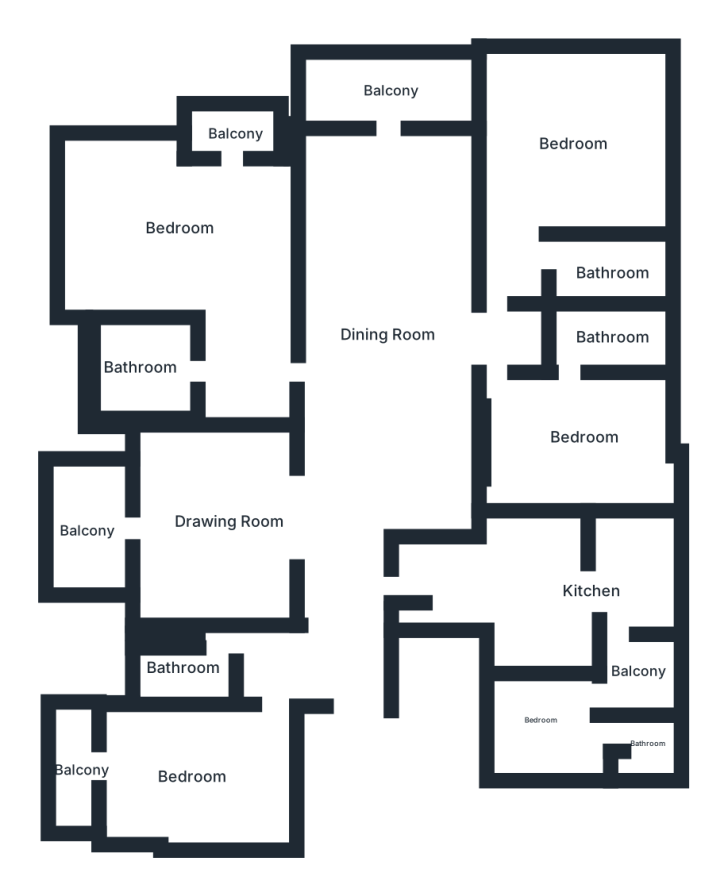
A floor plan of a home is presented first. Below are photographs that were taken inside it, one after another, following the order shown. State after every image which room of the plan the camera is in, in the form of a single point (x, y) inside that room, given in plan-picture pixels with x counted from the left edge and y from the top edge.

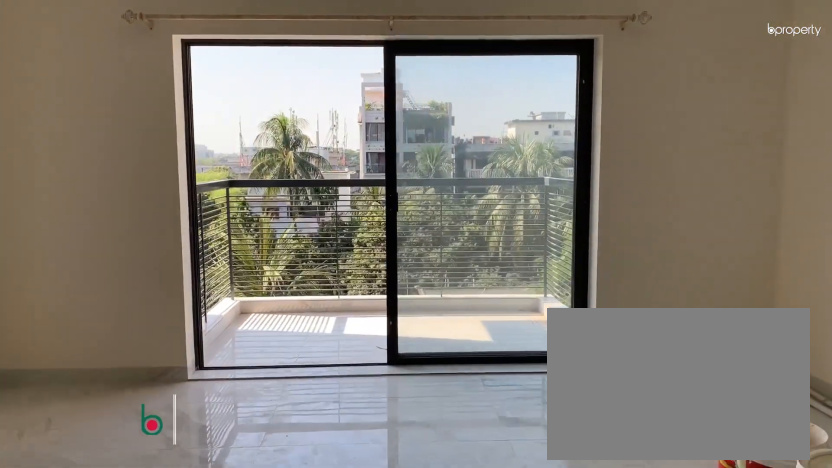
(233, 524)
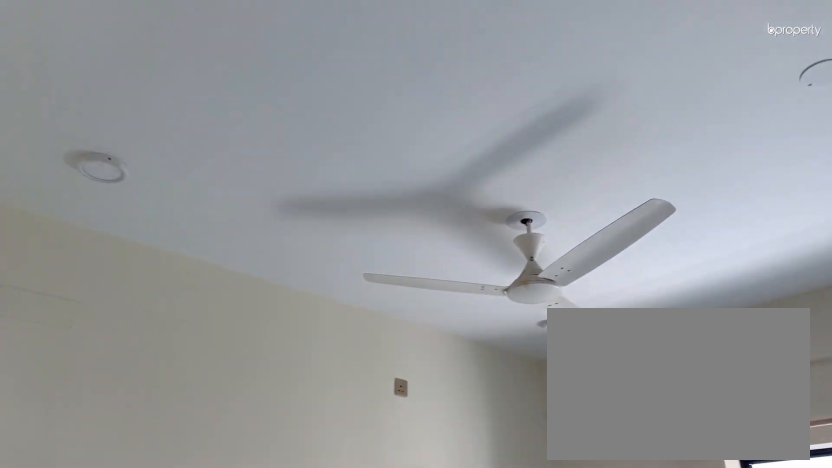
(233, 524)
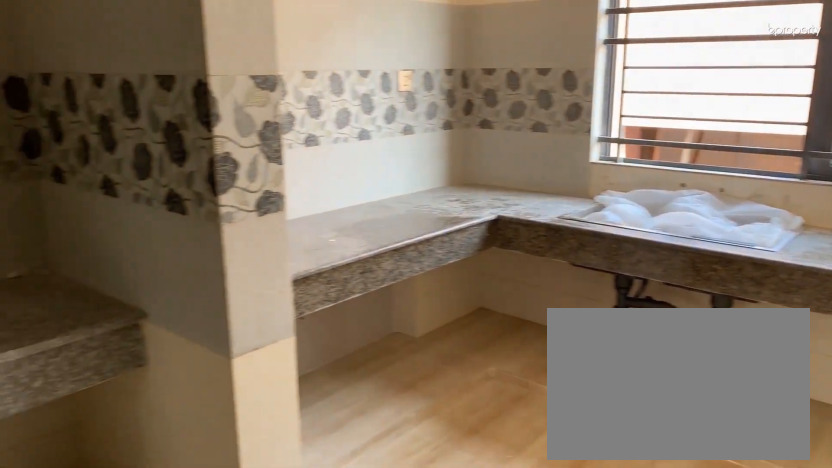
(591, 598)
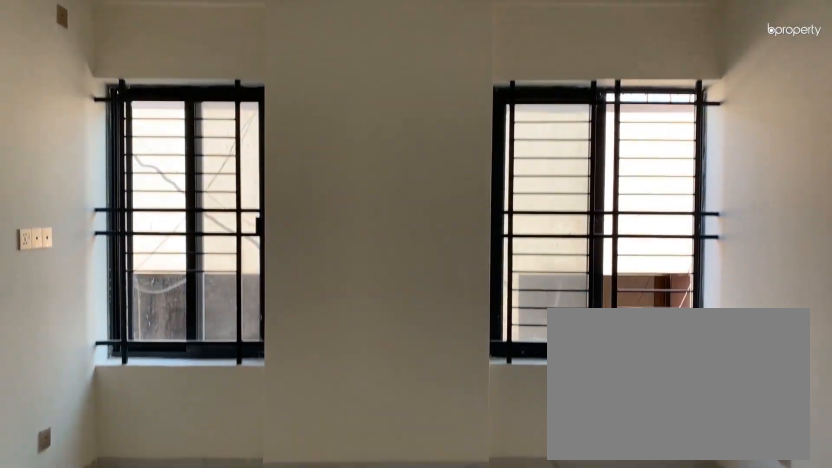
(585, 443)
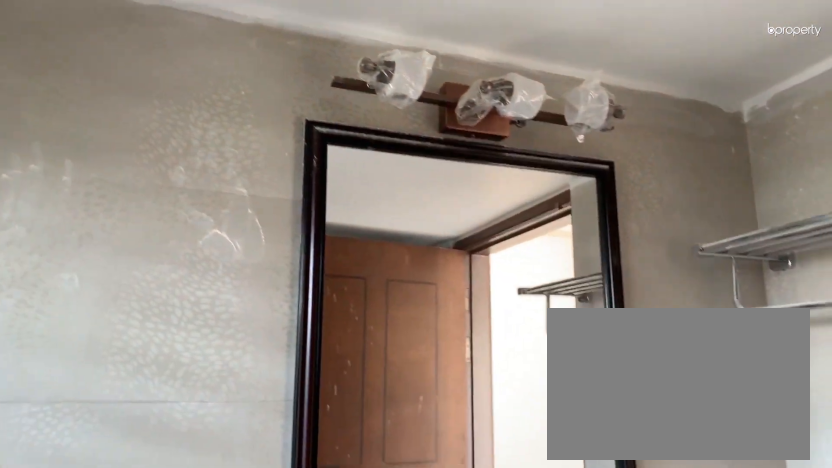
(140, 375)
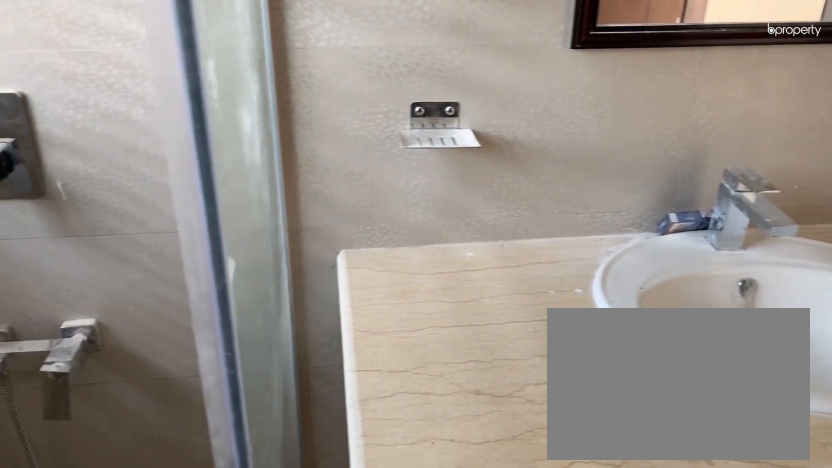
(140, 375)
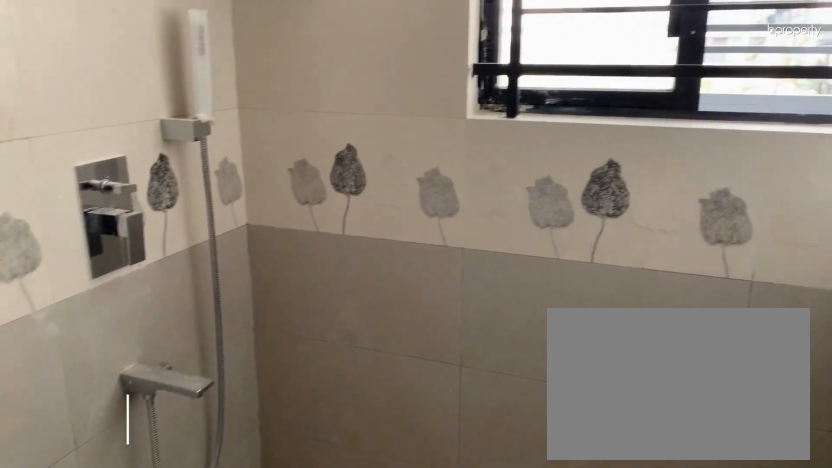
(171, 659)
